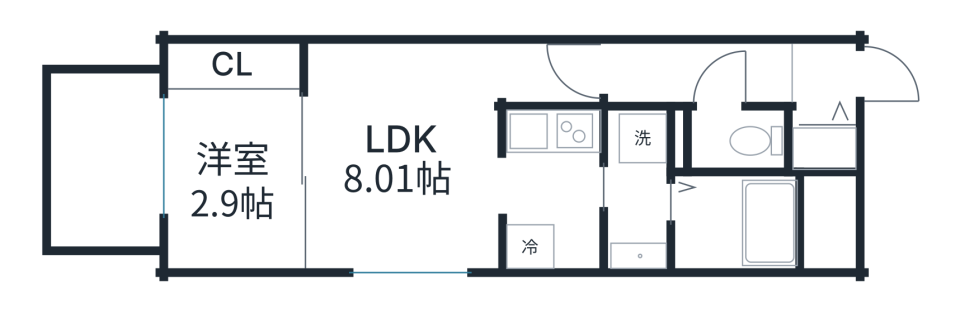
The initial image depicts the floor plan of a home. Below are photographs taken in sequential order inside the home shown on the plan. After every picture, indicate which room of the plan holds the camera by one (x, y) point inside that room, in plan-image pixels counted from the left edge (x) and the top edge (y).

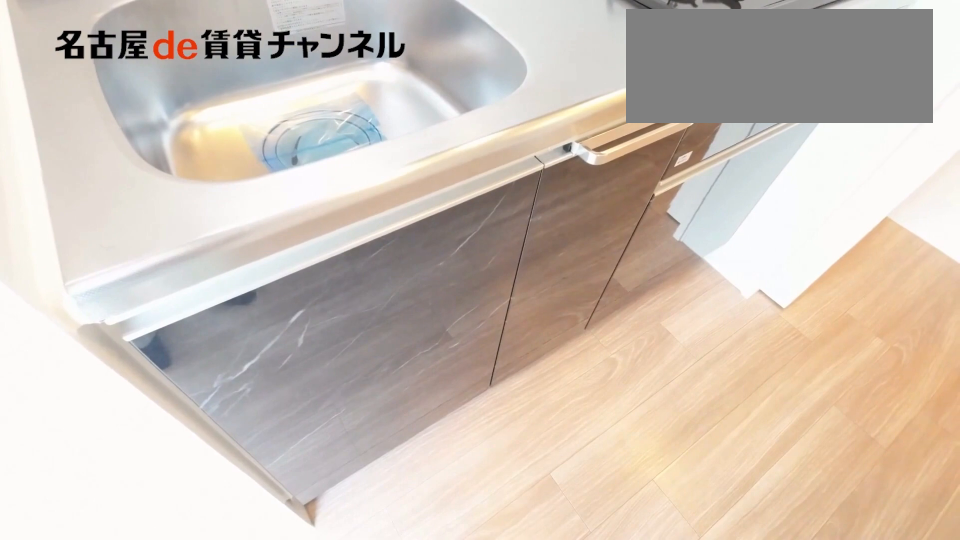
(553, 191)
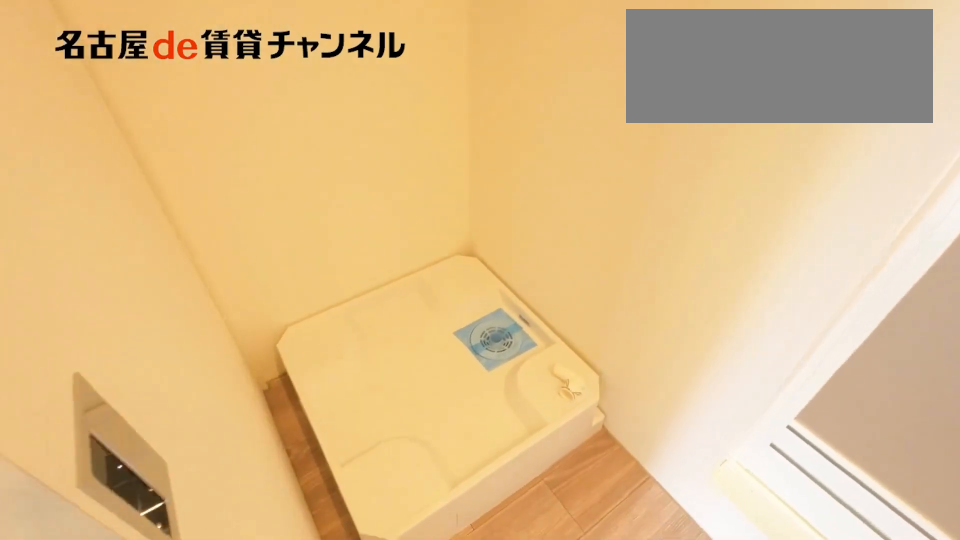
(636, 141)
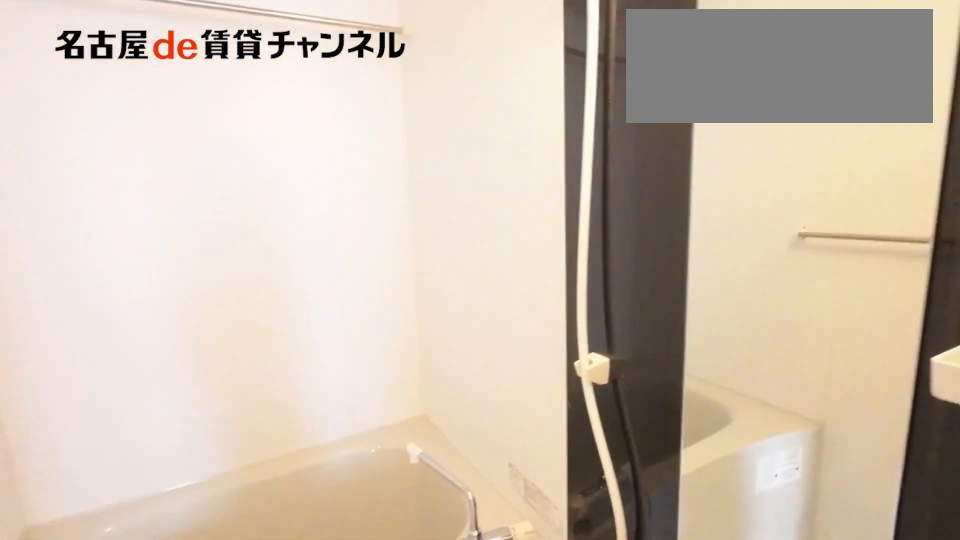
(737, 228)
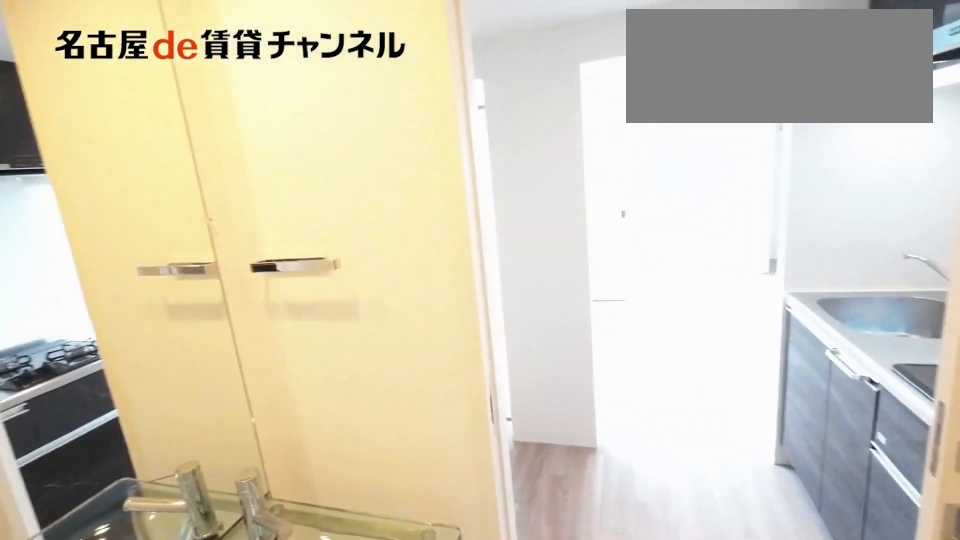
(639, 248)
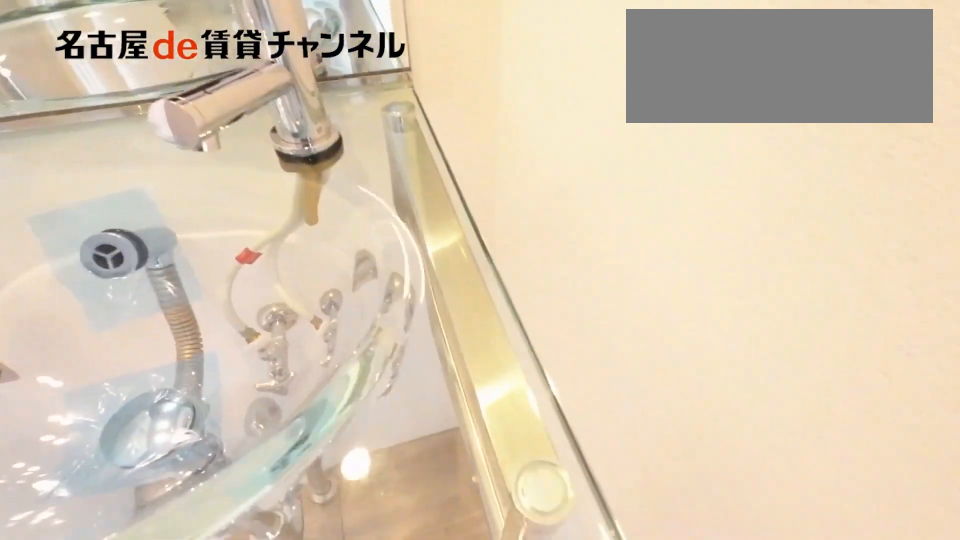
(639, 248)
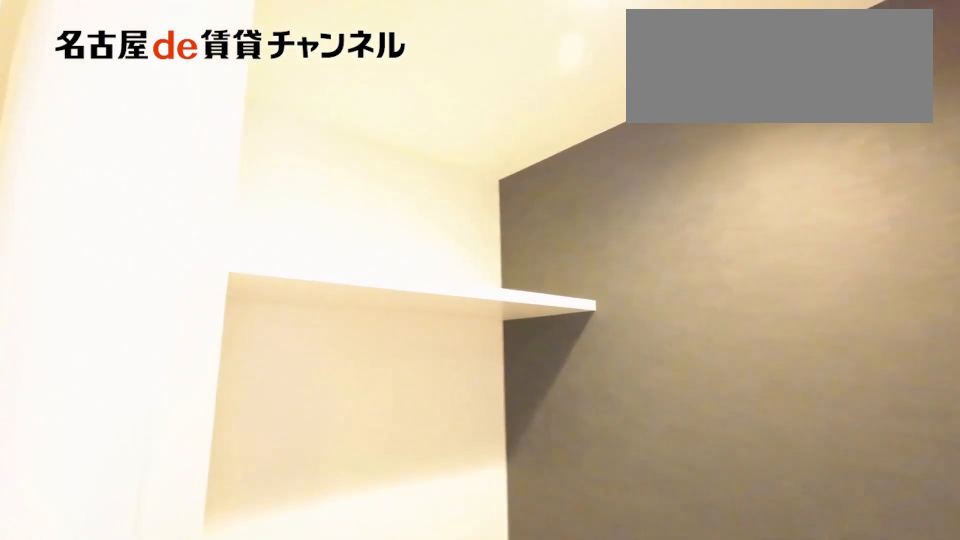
(731, 144)
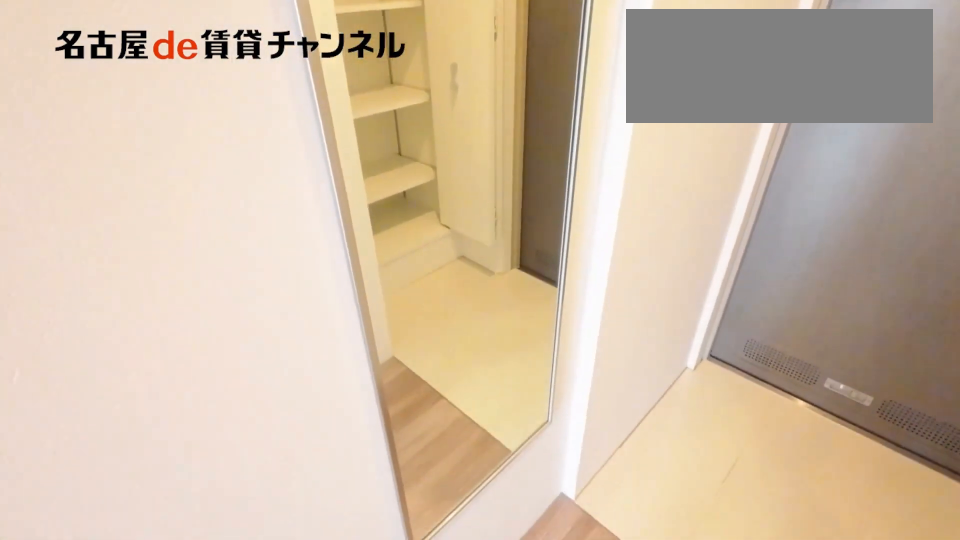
(827, 105)
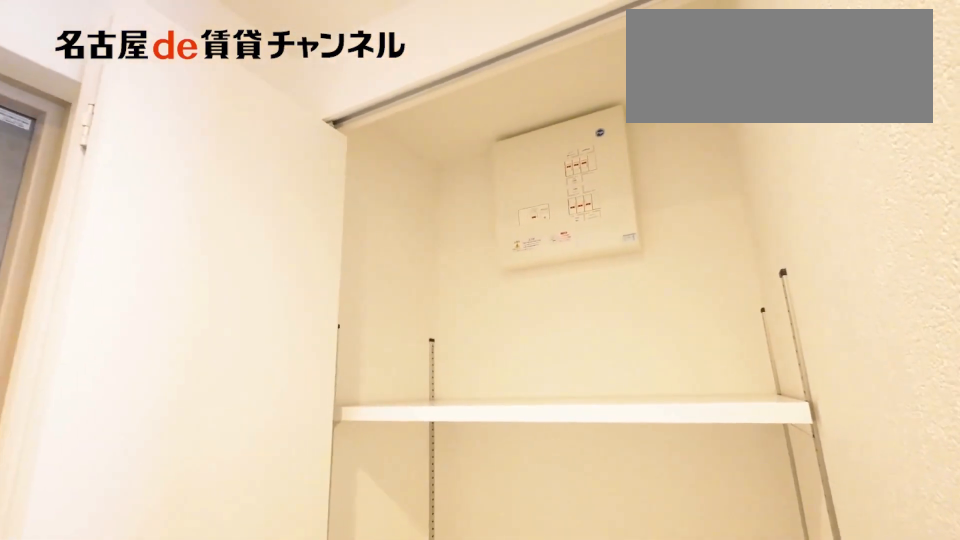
(827, 105)
